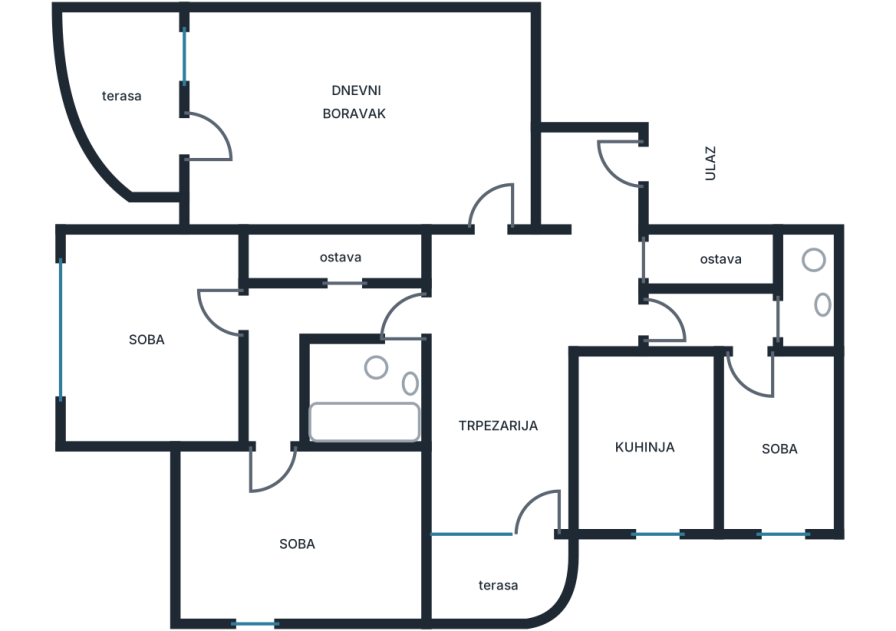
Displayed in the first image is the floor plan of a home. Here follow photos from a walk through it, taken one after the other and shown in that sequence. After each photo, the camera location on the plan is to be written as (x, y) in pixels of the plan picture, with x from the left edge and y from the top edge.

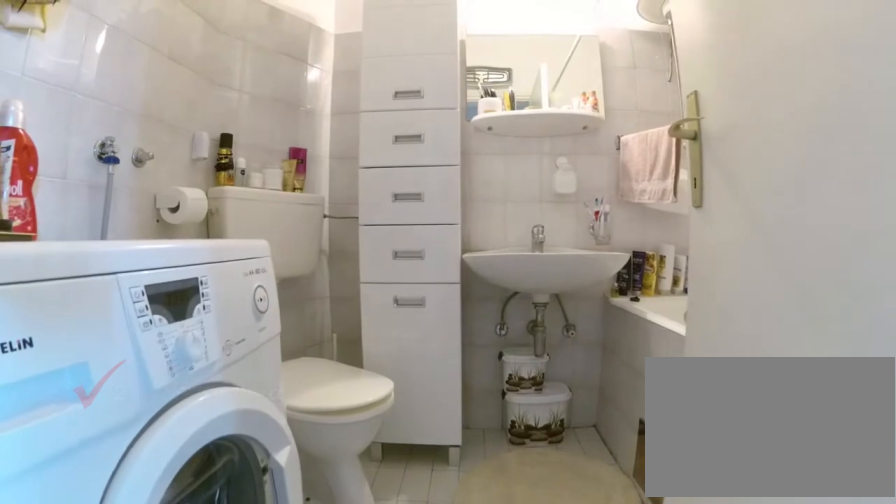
(281, 394)
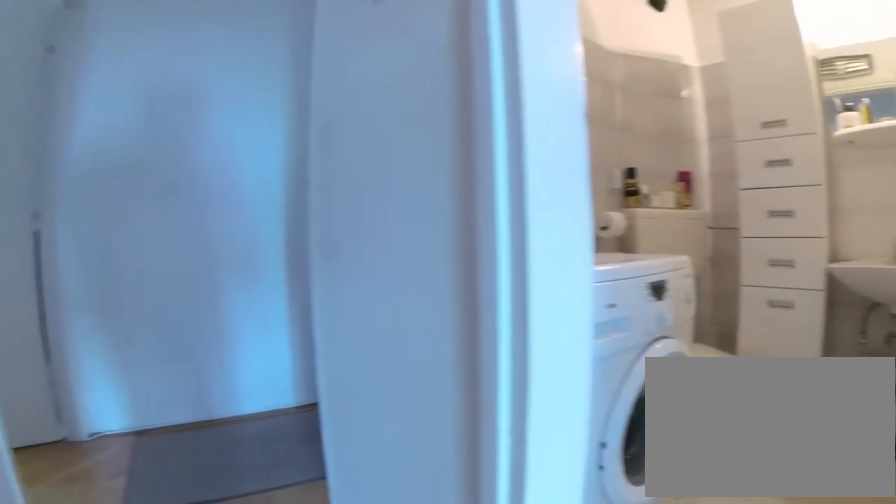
(272, 422)
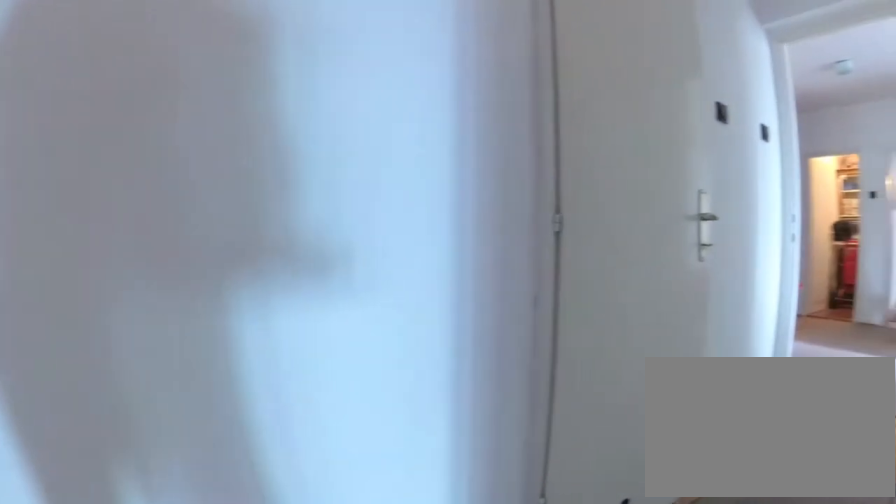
(268, 350)
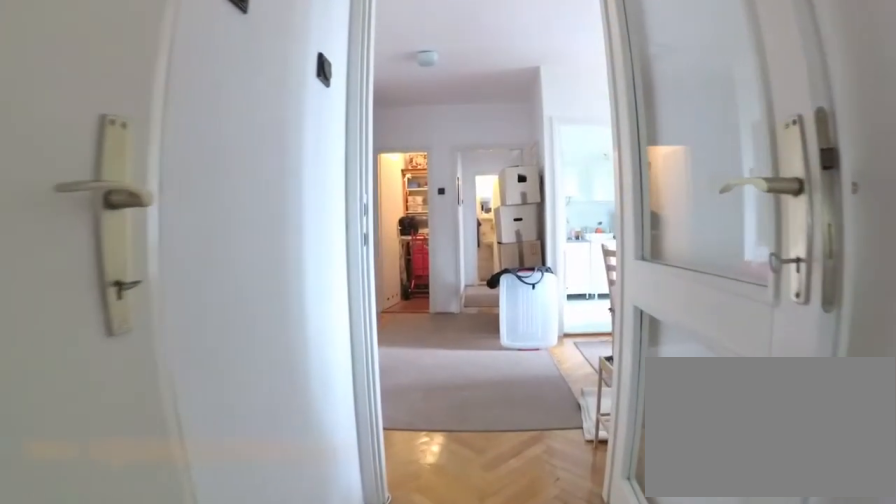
(299, 315)
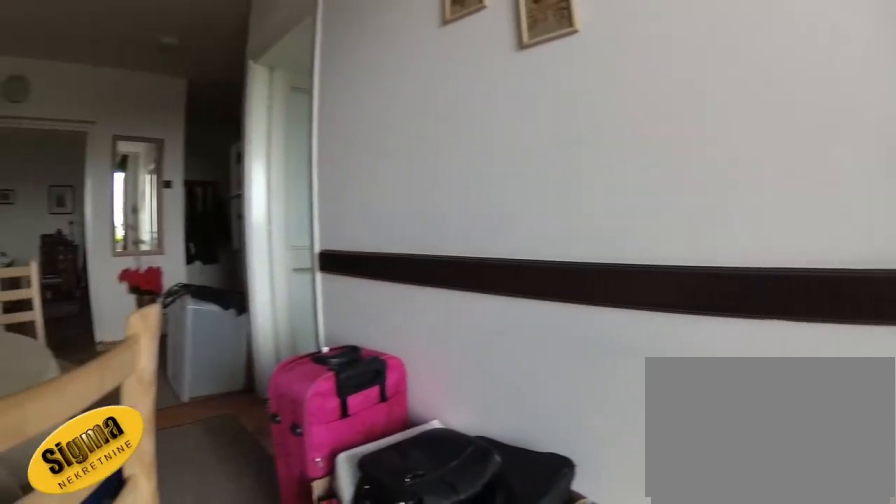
(492, 494)
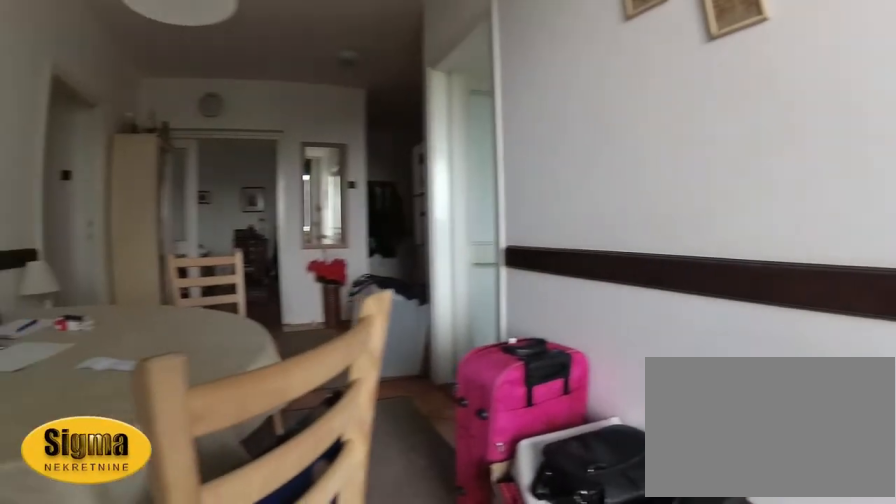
(492, 501)
